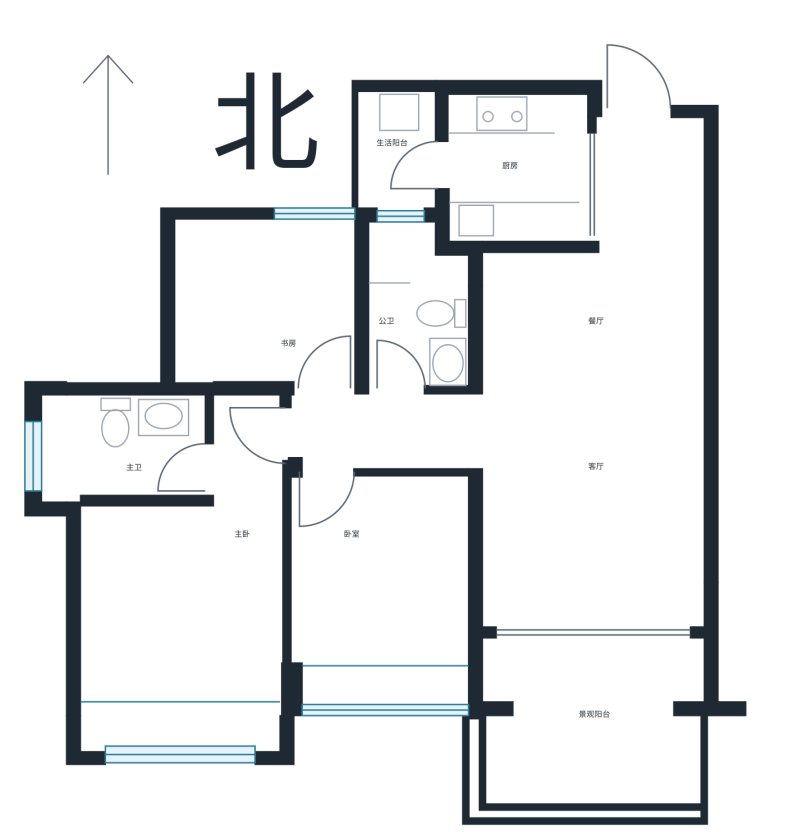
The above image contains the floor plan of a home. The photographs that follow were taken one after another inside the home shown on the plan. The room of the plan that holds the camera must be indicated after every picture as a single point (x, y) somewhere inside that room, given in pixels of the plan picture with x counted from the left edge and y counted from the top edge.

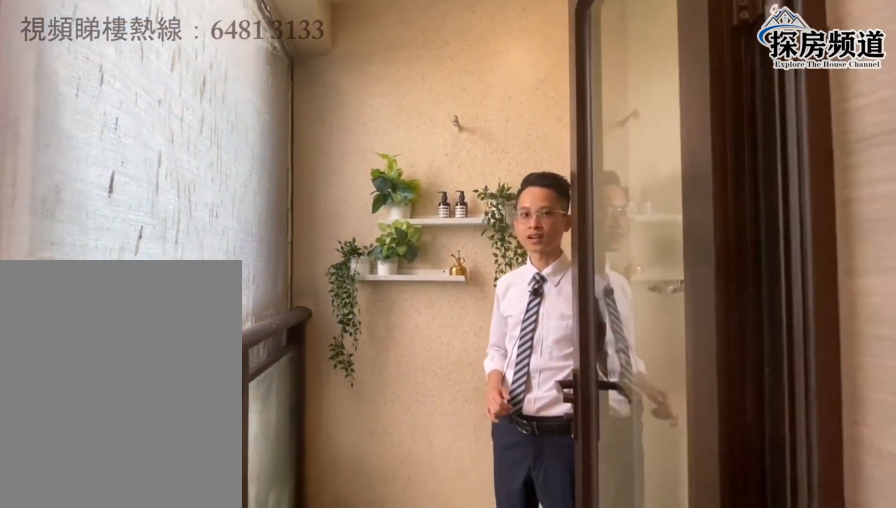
(405, 157)
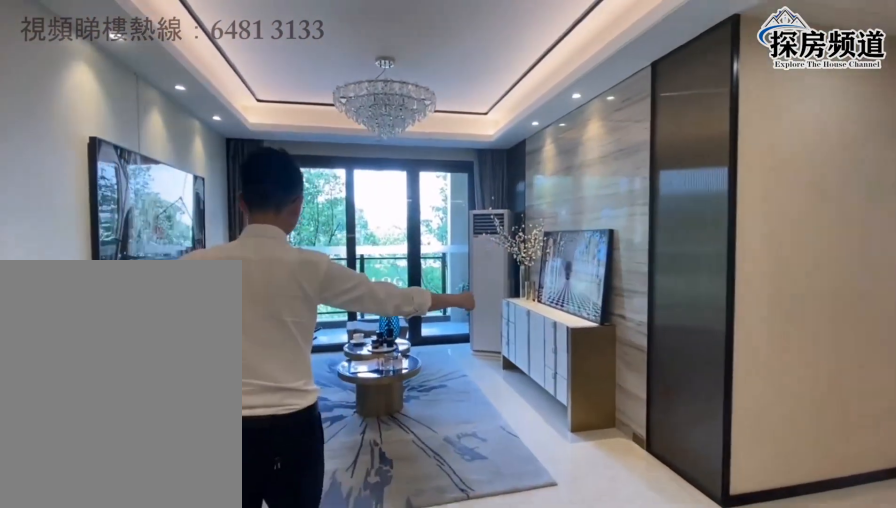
(592, 505)
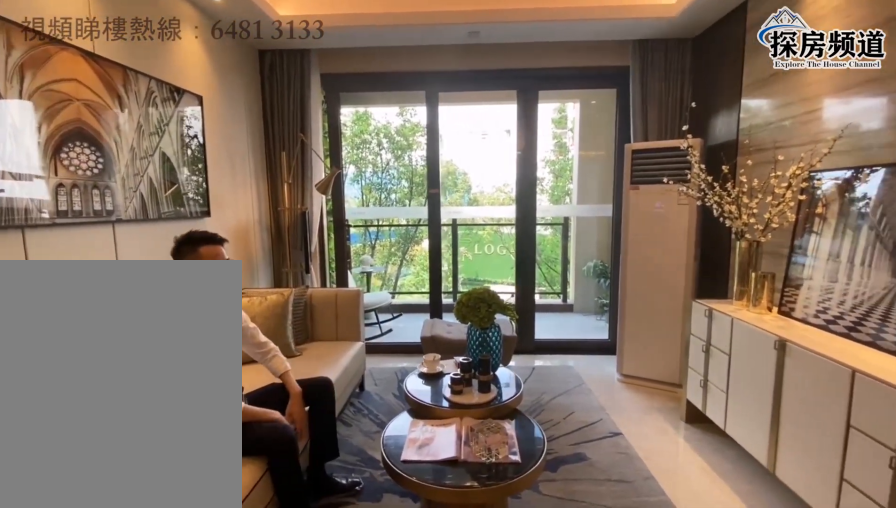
(591, 497)
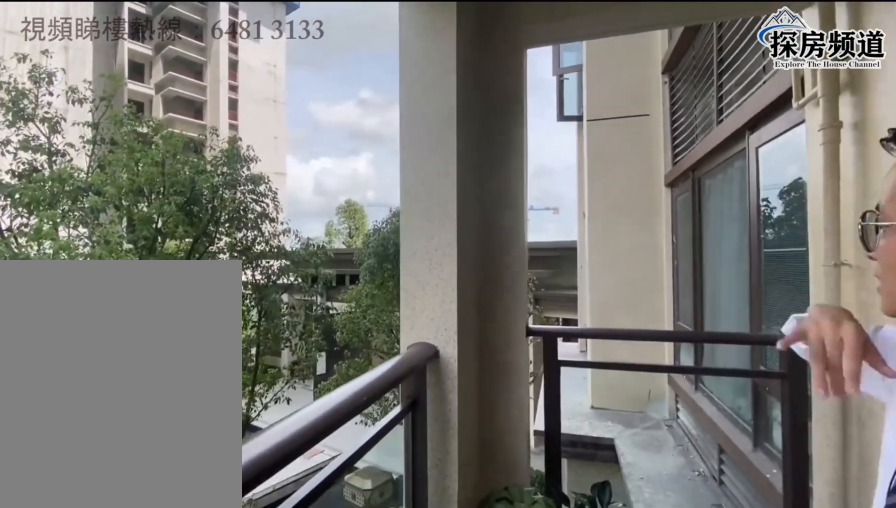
(590, 711)
